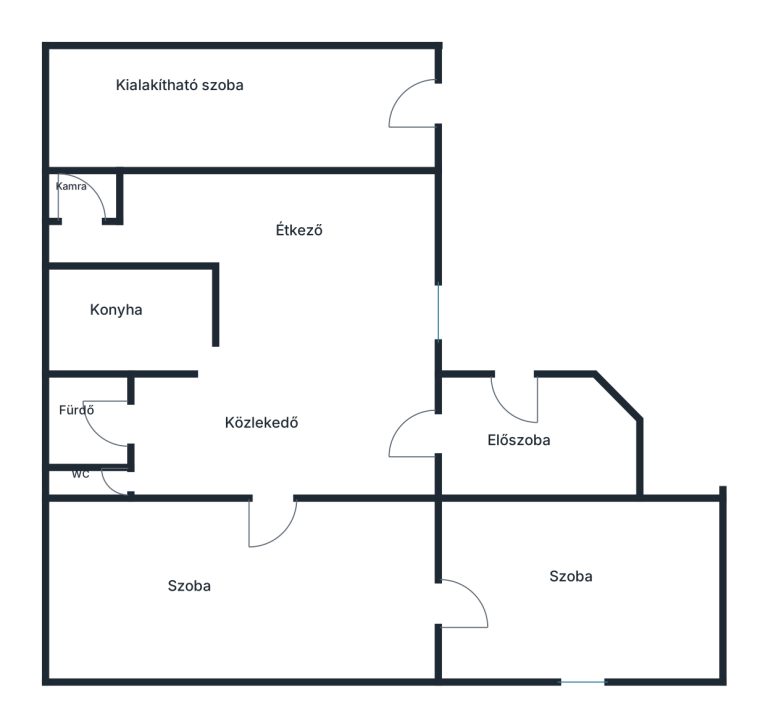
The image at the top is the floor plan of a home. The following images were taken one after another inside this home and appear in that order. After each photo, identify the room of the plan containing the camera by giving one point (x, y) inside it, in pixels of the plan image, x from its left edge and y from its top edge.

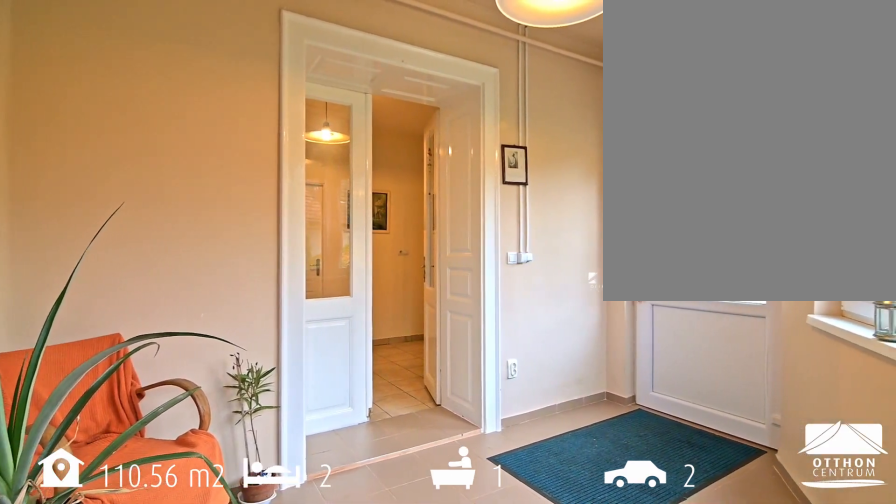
(588, 447)
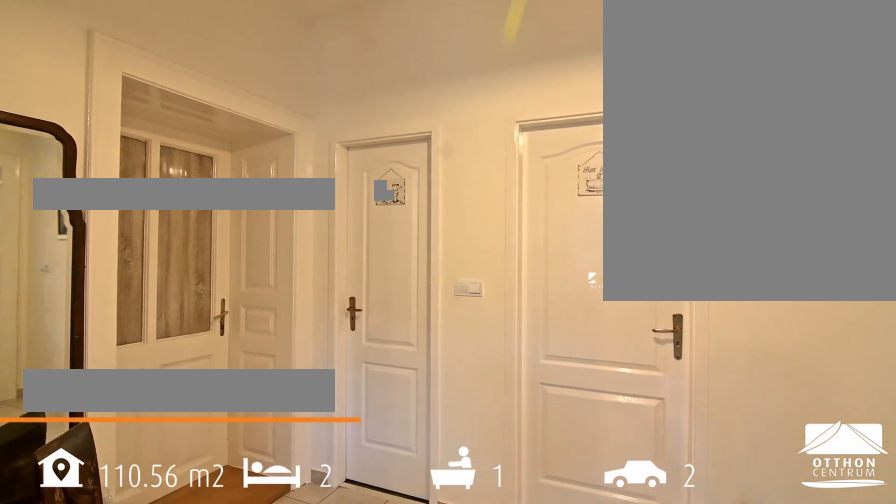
(264, 465)
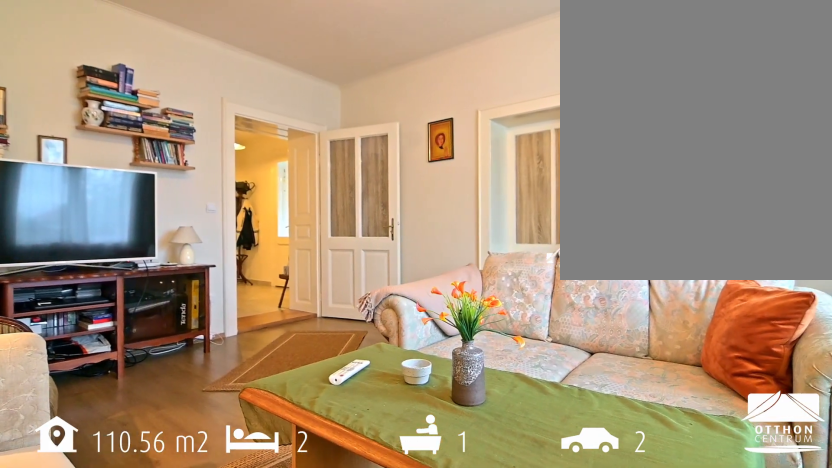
(187, 639)
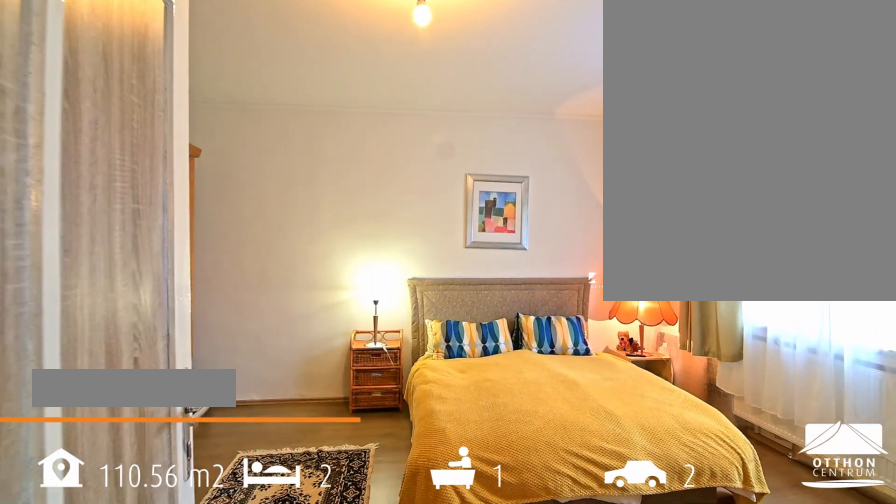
(577, 631)
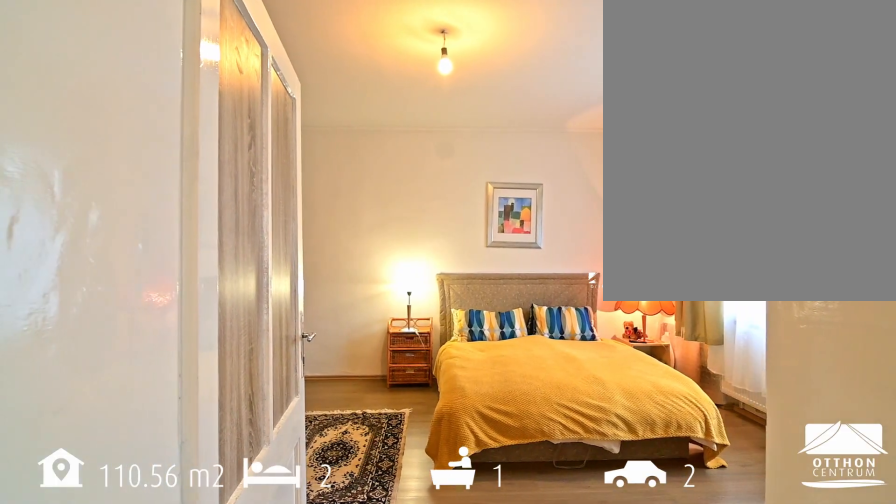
(577, 631)
